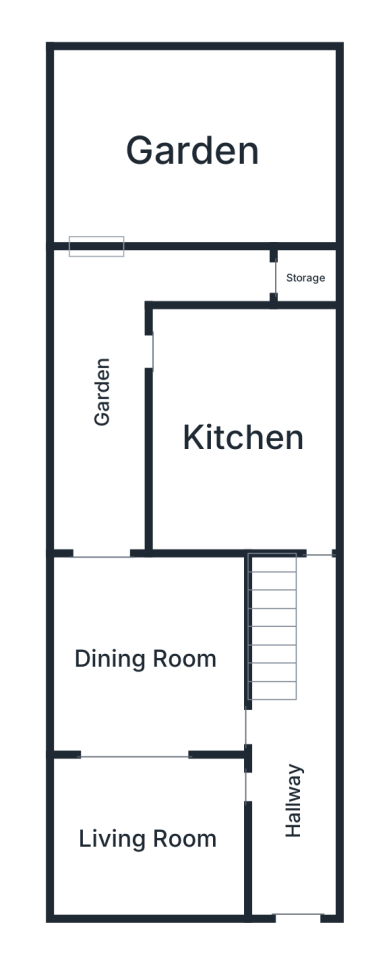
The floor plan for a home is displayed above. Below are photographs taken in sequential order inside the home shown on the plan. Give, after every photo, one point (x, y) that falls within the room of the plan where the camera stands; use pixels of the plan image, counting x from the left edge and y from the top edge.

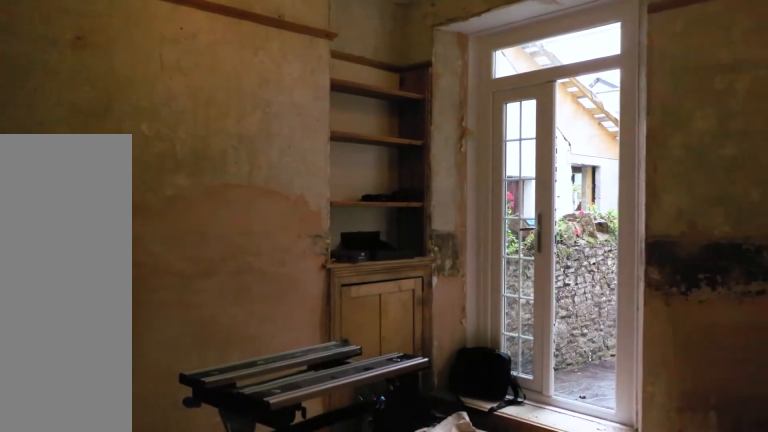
(157, 648)
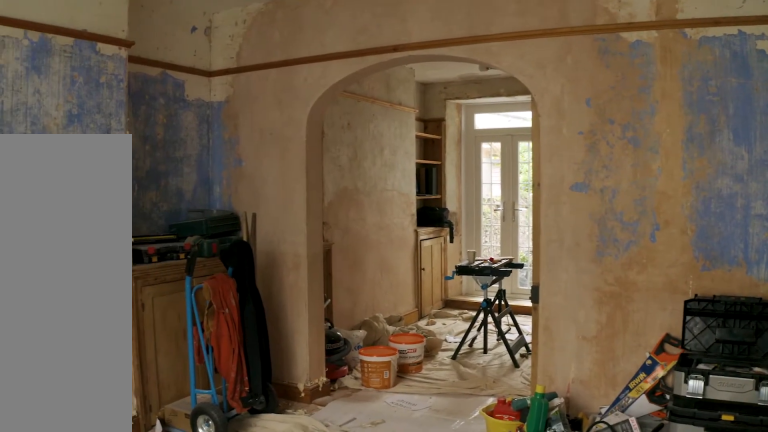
(152, 835)
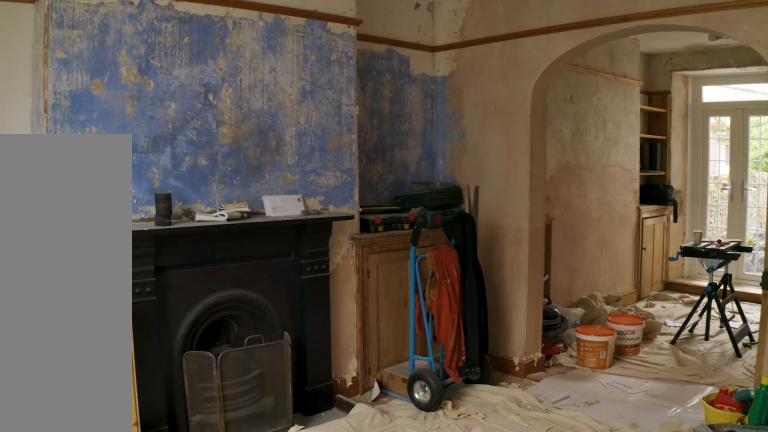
(152, 835)
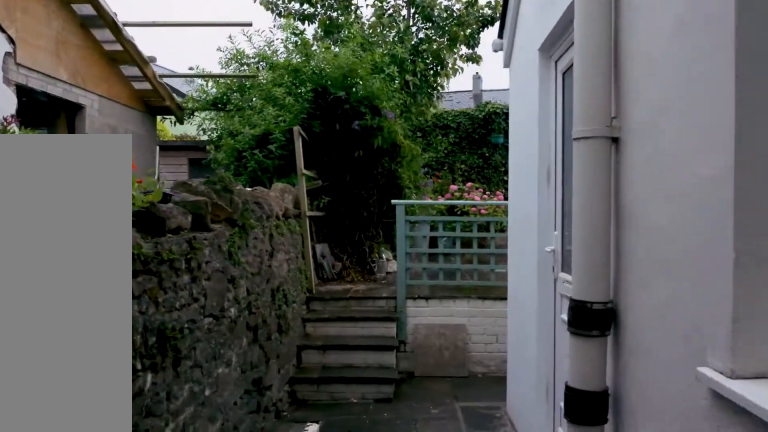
(127, 374)
